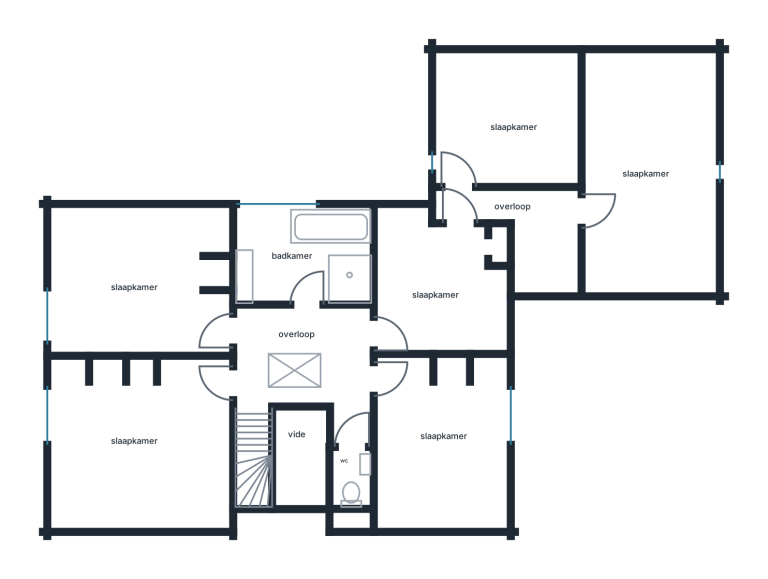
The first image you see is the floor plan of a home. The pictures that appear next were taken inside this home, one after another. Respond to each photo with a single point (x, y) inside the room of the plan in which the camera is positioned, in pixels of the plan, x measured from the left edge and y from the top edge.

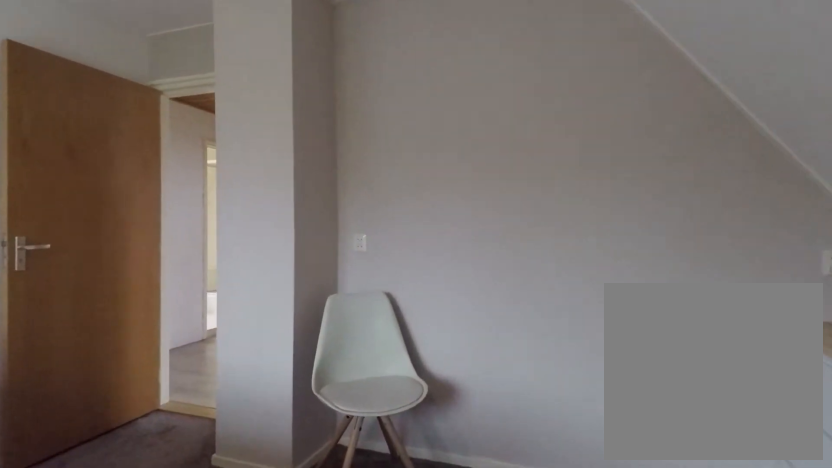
(145, 452)
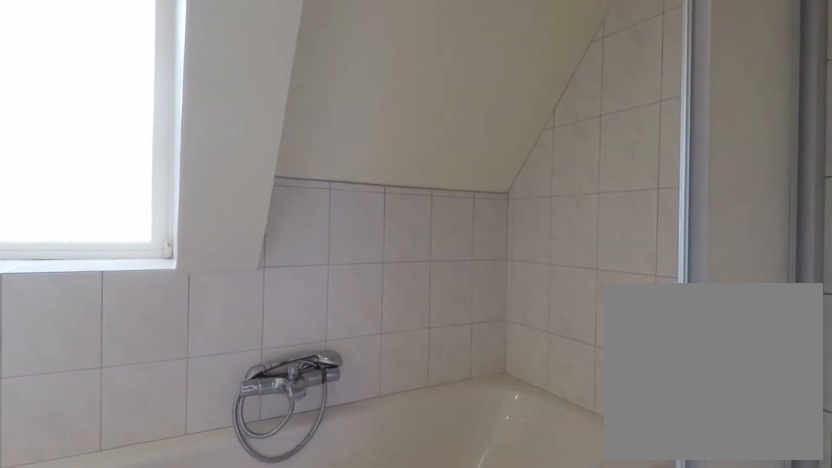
(303, 255)
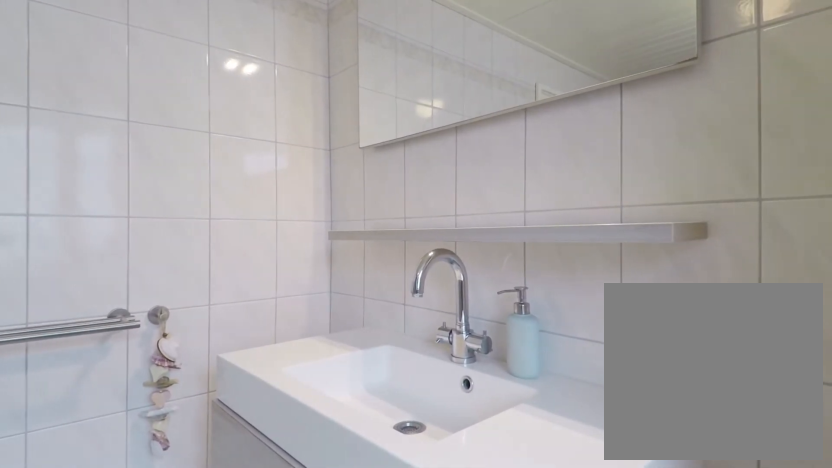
(303, 255)
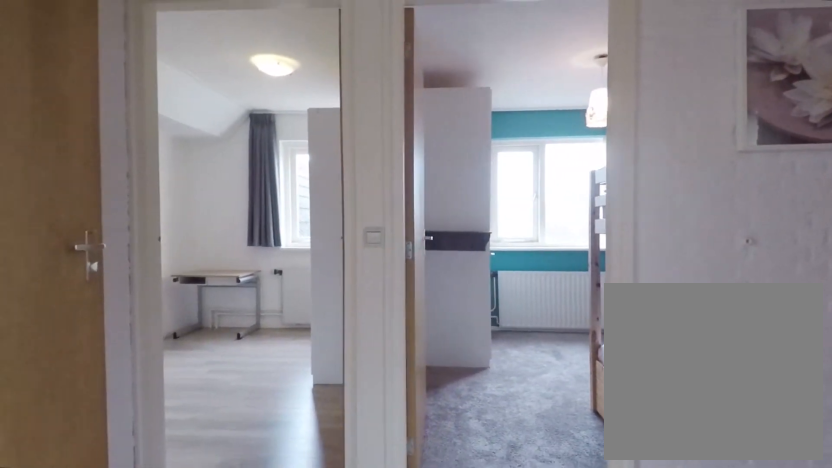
(307, 364)
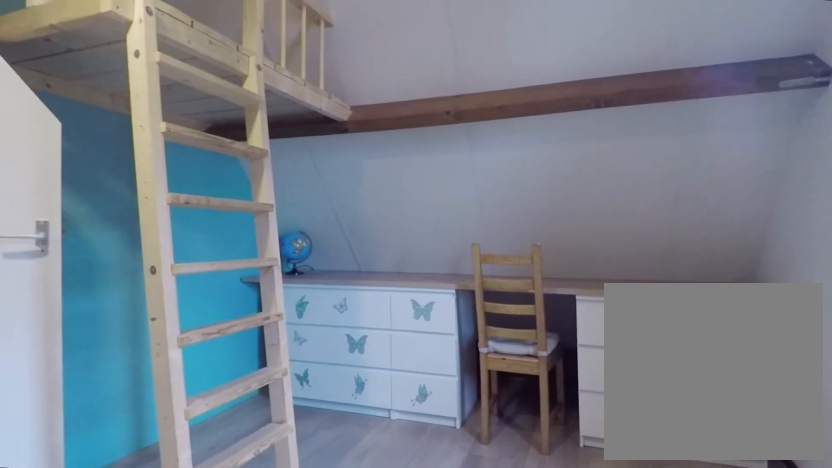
(649, 173)
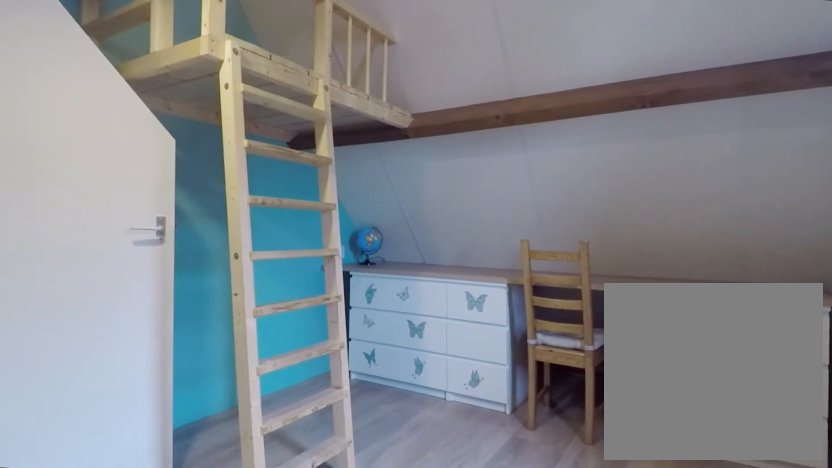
(649, 173)
